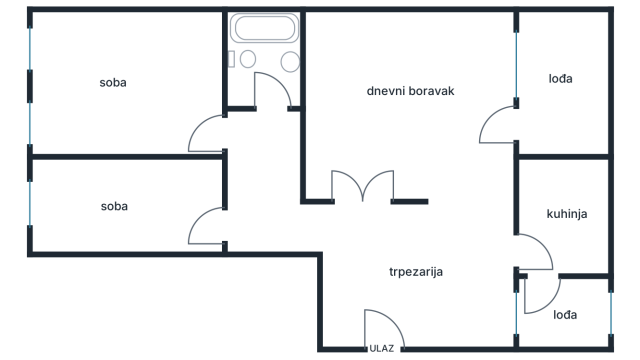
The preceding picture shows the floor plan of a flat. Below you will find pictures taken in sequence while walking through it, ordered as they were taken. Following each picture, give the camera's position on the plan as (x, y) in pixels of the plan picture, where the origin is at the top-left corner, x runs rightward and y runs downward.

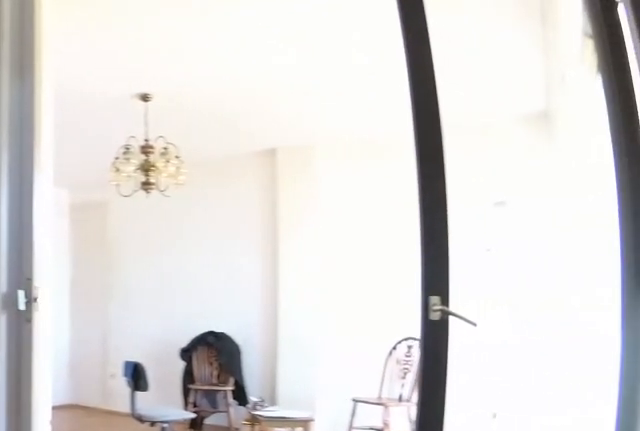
(492, 265)
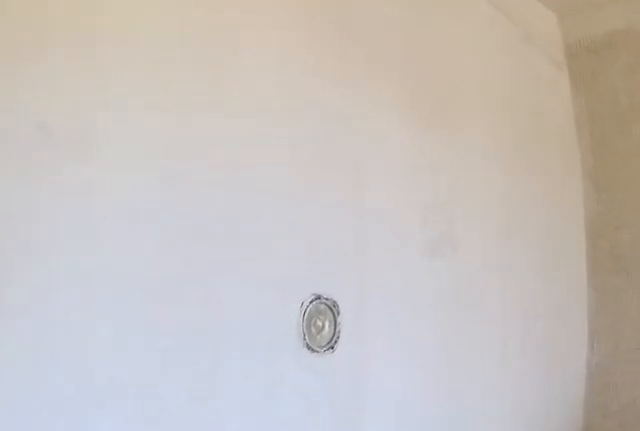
(381, 185)
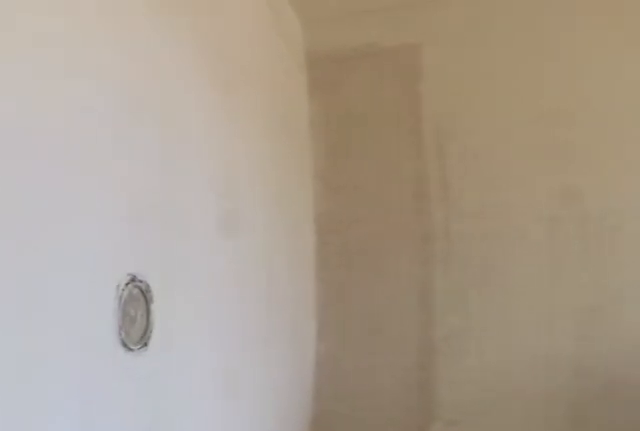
(363, 185)
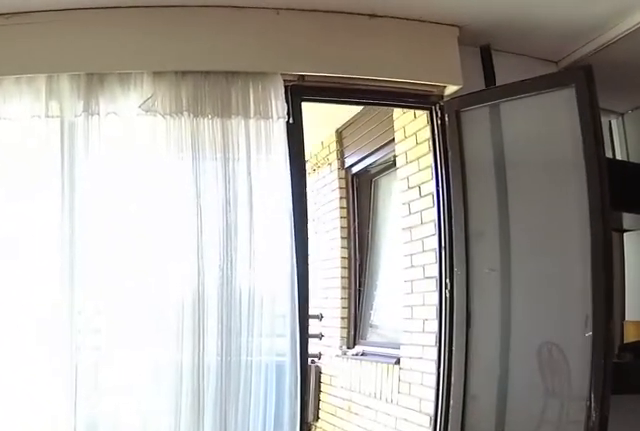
(390, 80)
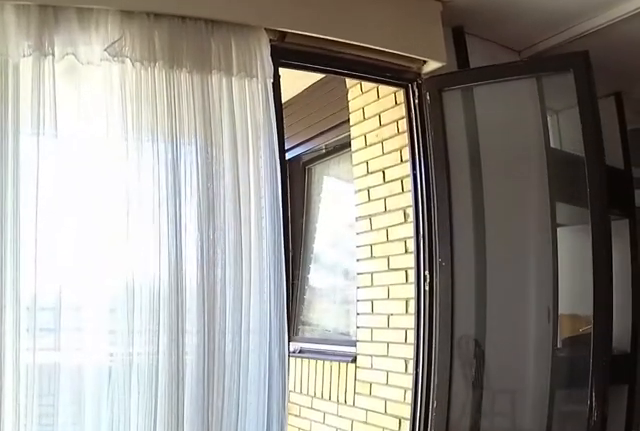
(422, 79)
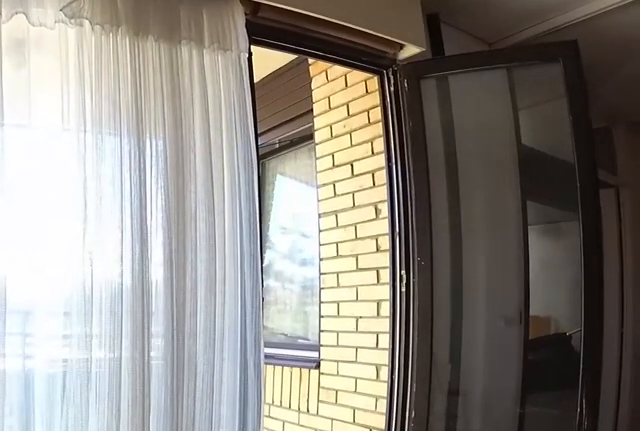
(434, 80)
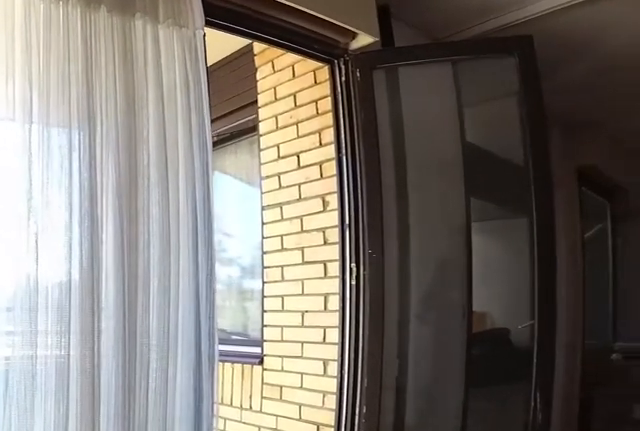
(438, 79)
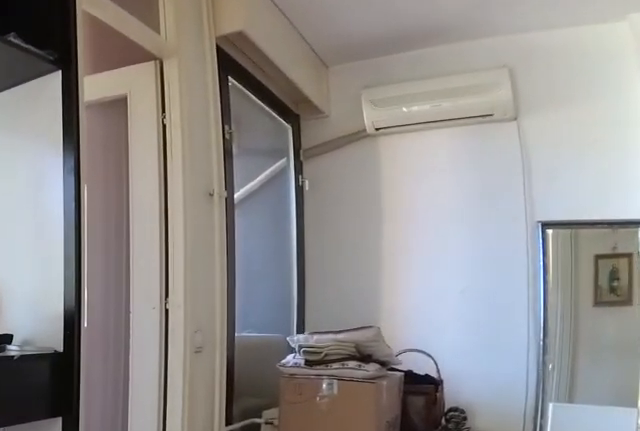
(456, 191)
